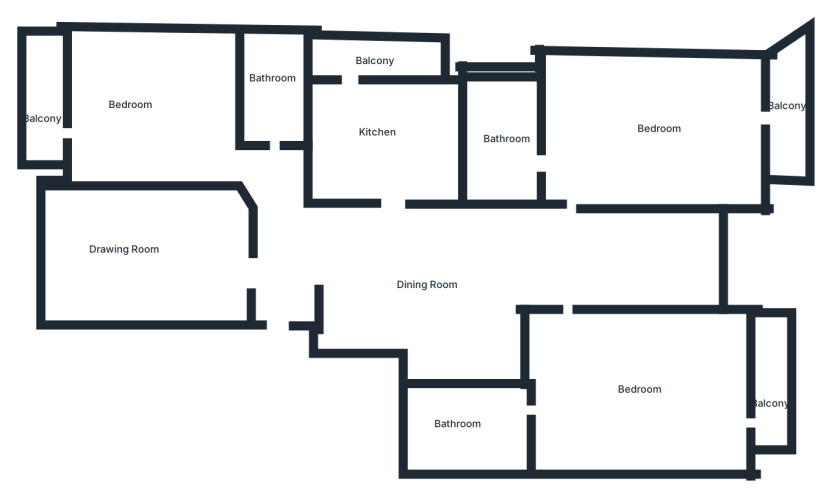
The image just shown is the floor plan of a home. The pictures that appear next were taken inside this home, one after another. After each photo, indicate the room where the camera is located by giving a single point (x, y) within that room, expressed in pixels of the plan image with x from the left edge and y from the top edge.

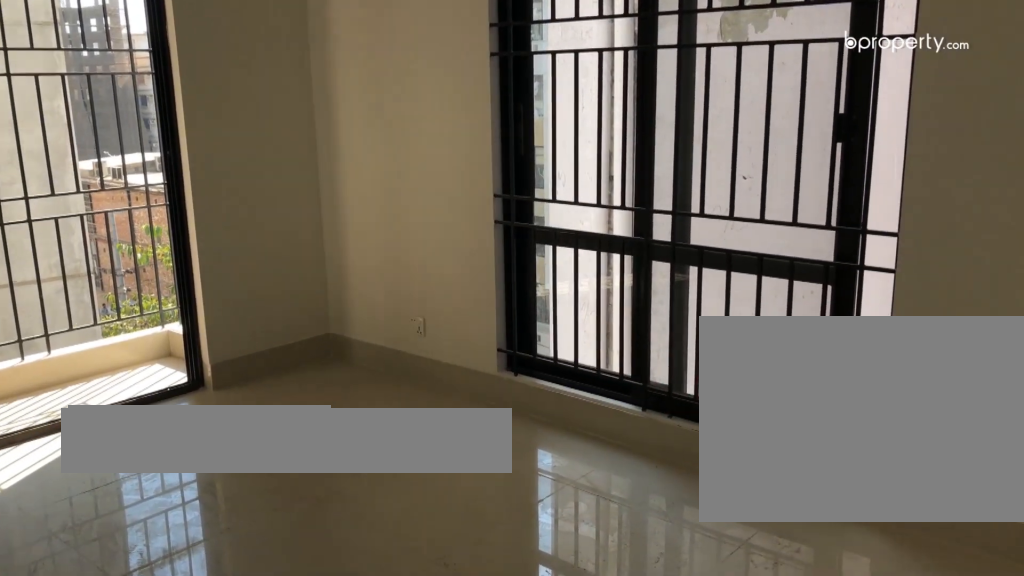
(149, 116)
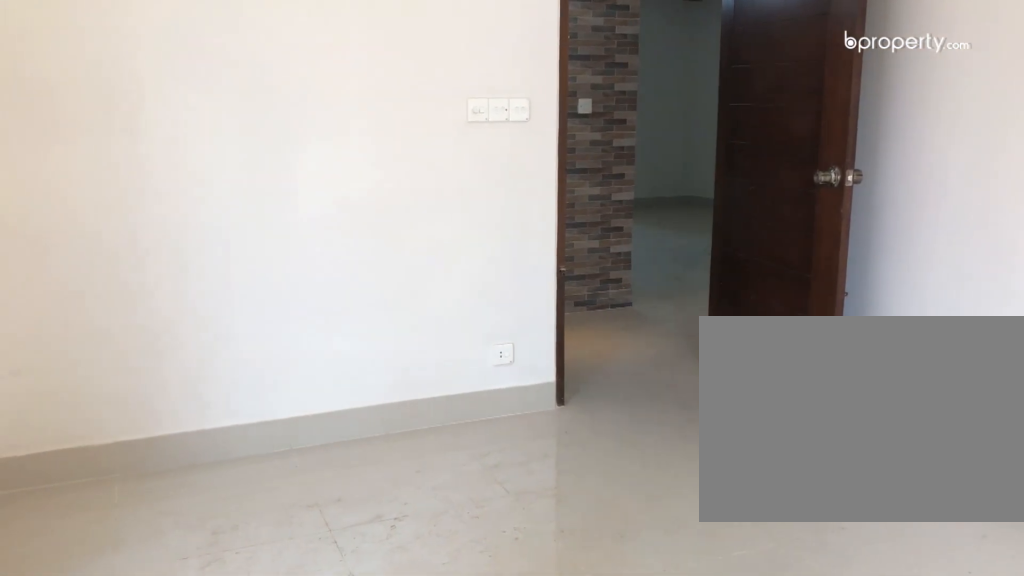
(153, 119)
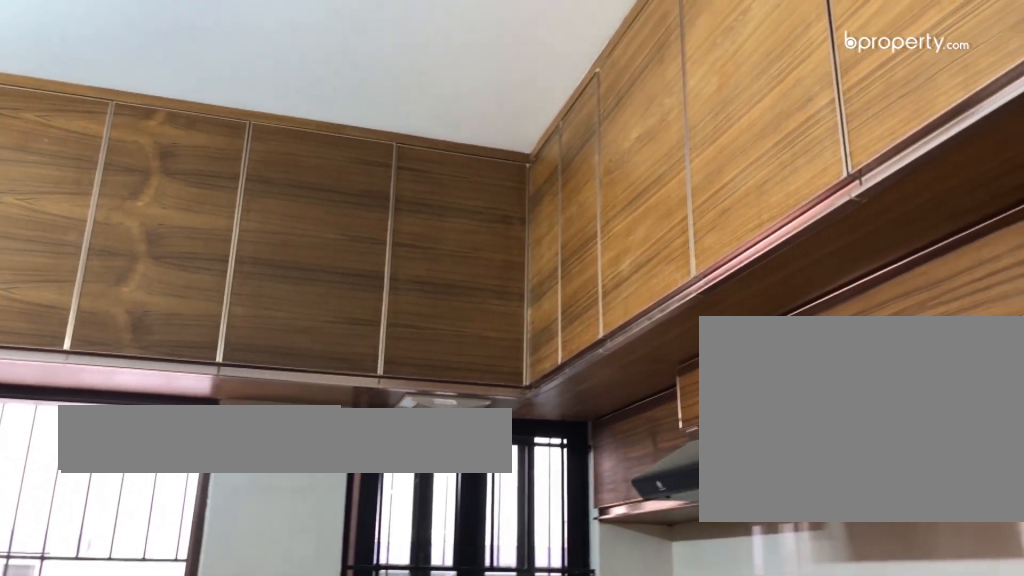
(391, 140)
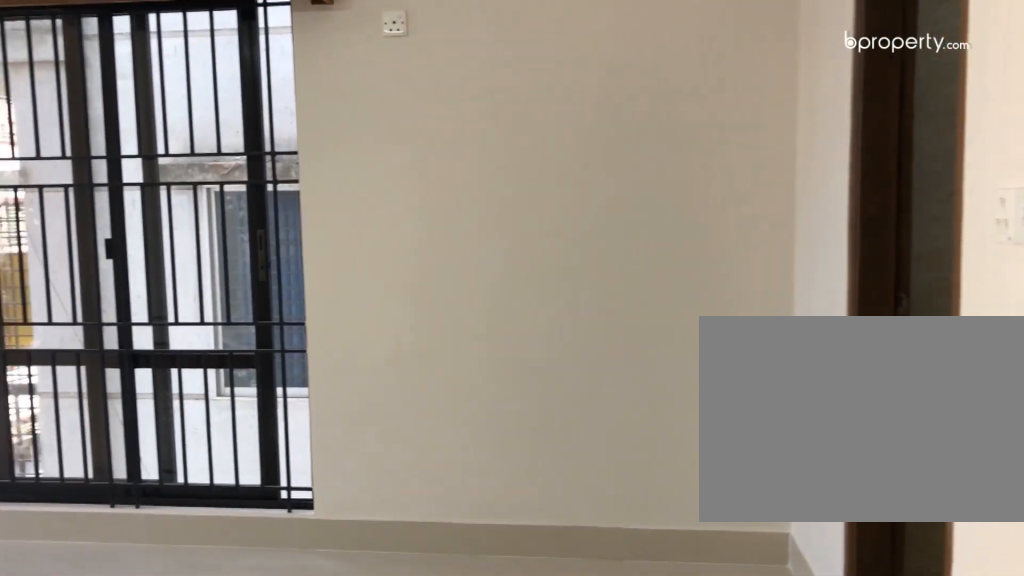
(645, 386)
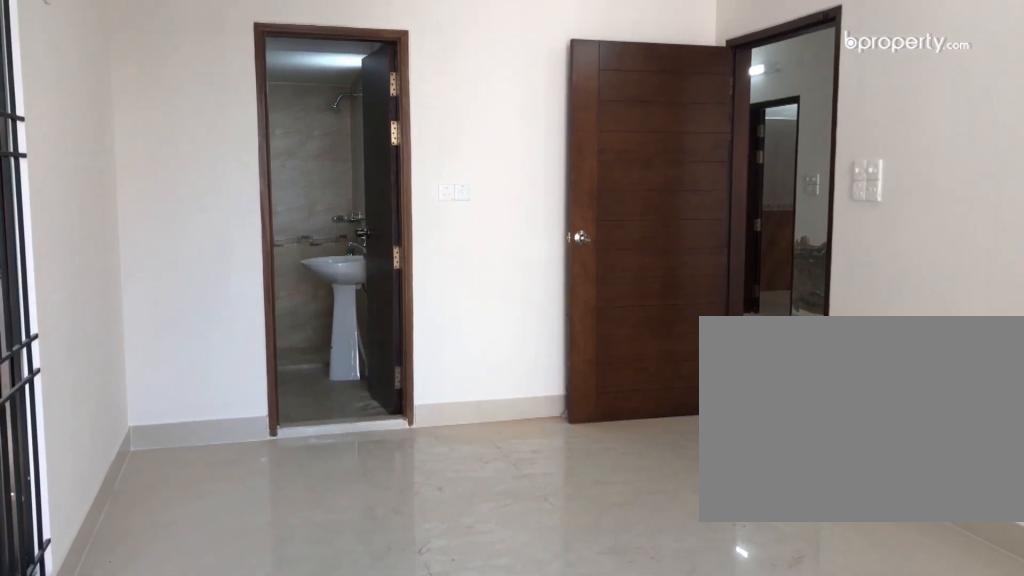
(635, 386)
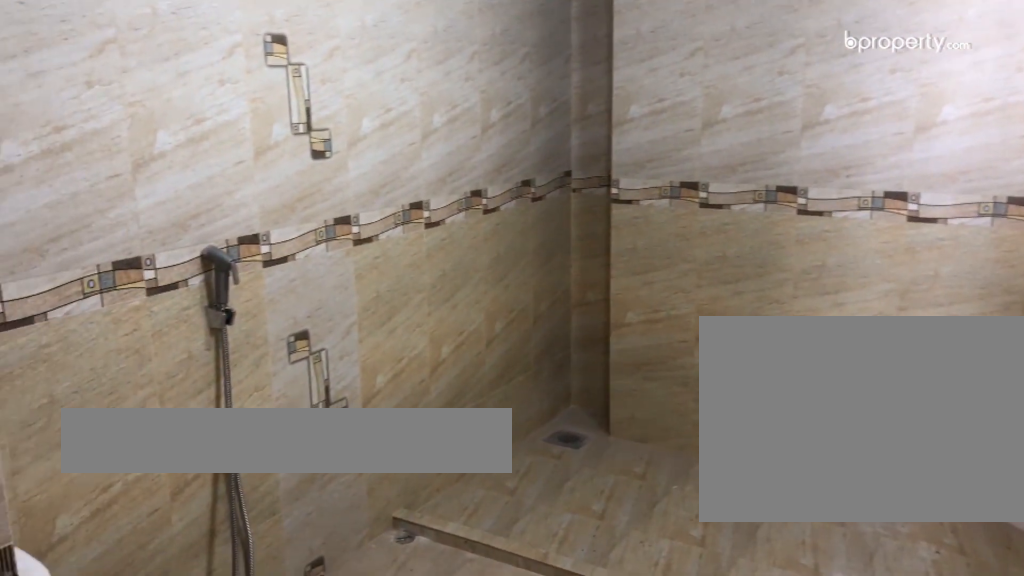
(465, 429)
